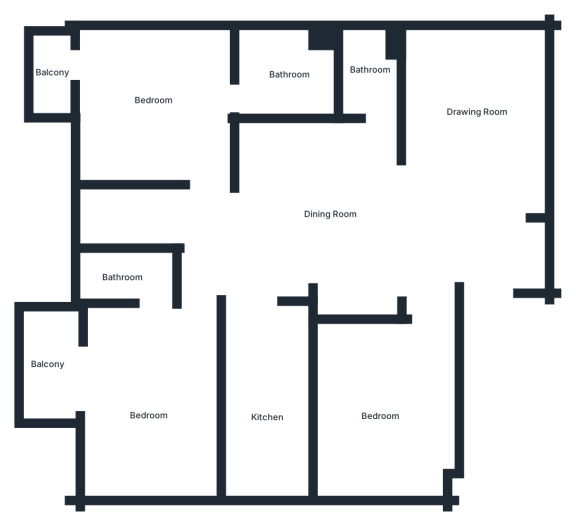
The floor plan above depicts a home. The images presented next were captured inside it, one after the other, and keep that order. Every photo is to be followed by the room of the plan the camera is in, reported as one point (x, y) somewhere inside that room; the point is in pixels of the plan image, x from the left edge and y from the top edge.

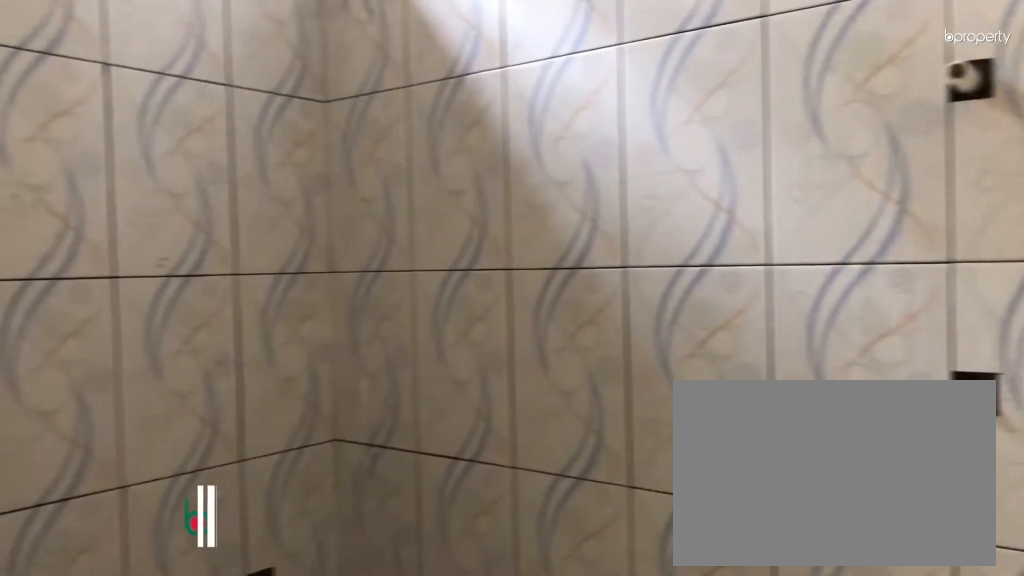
(119, 280)
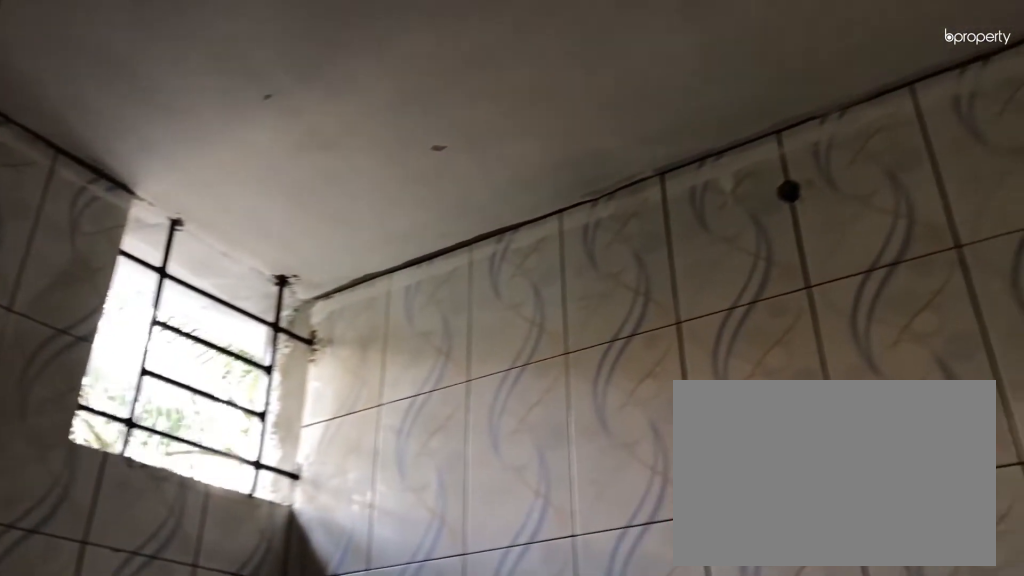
(119, 280)
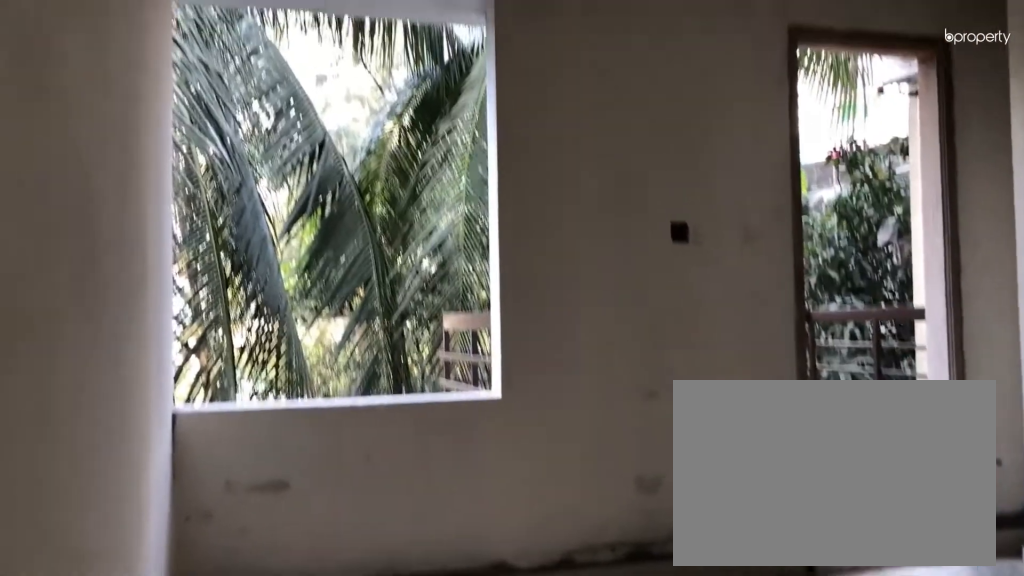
(148, 102)
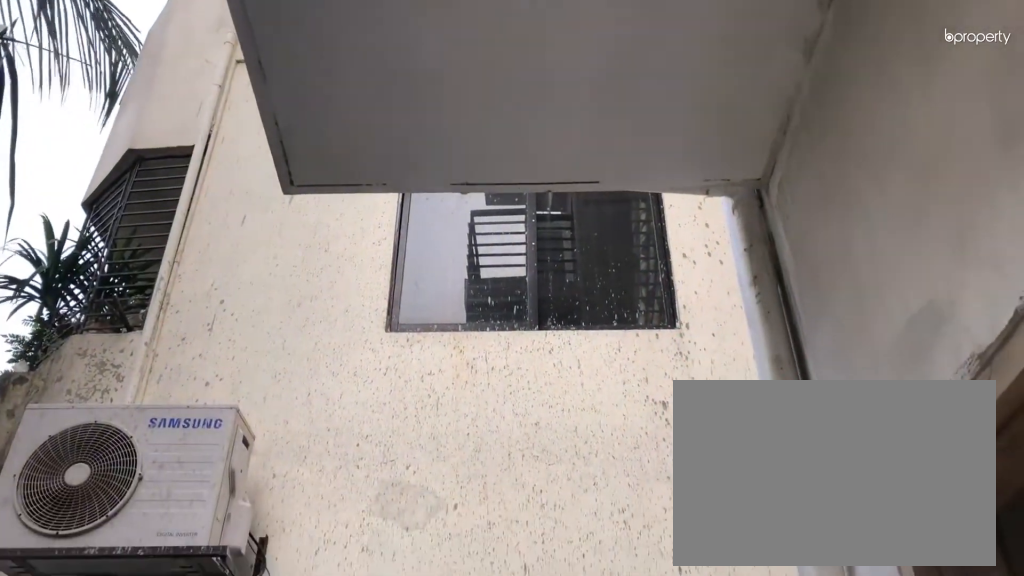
(51, 81)
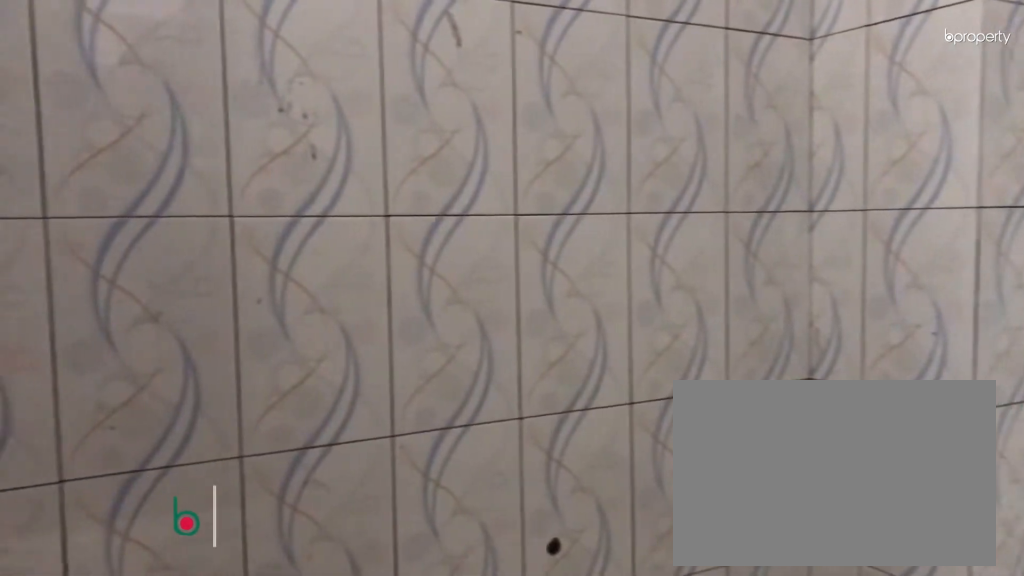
(284, 78)
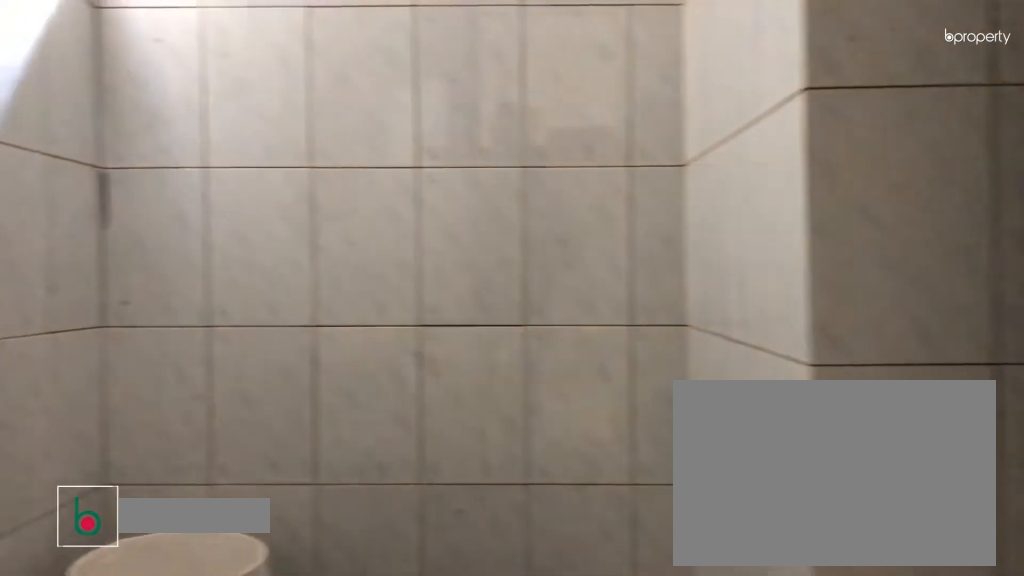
(366, 74)
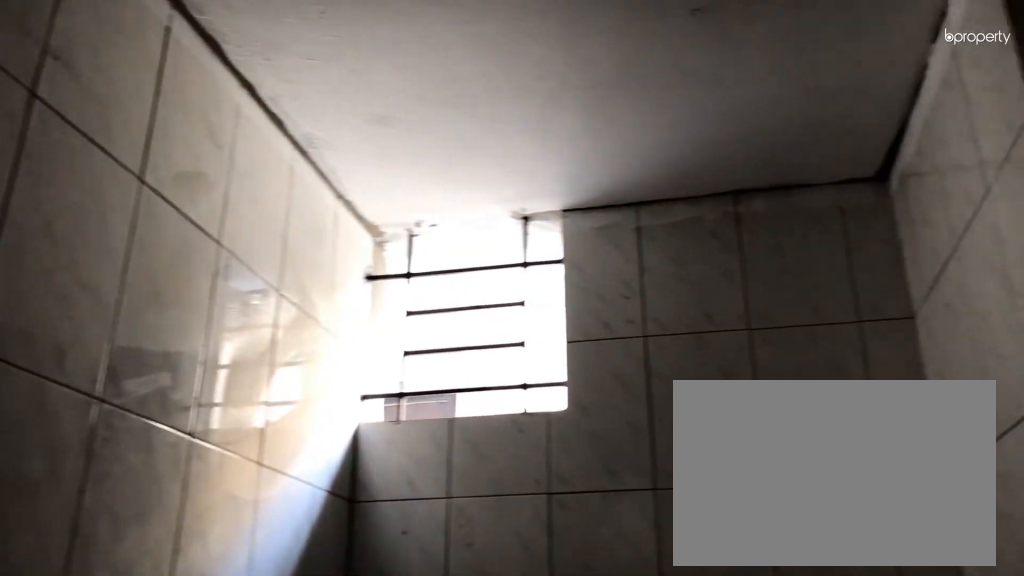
(366, 74)
